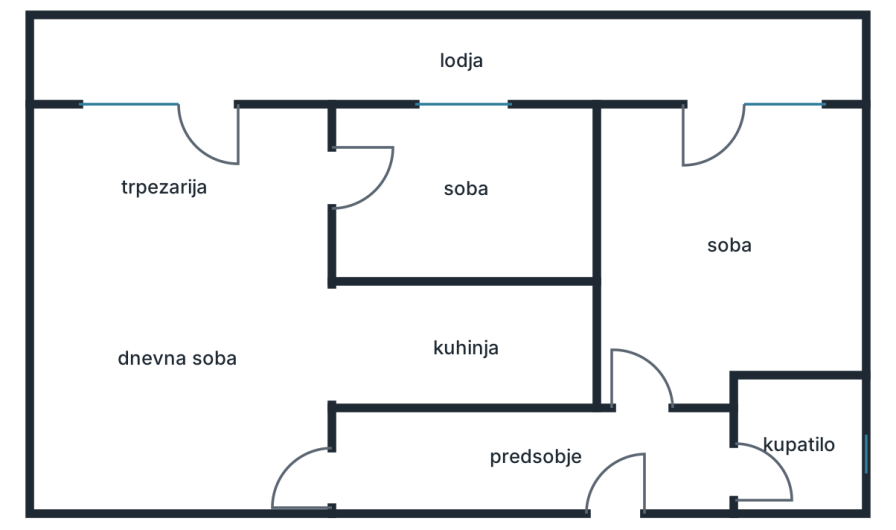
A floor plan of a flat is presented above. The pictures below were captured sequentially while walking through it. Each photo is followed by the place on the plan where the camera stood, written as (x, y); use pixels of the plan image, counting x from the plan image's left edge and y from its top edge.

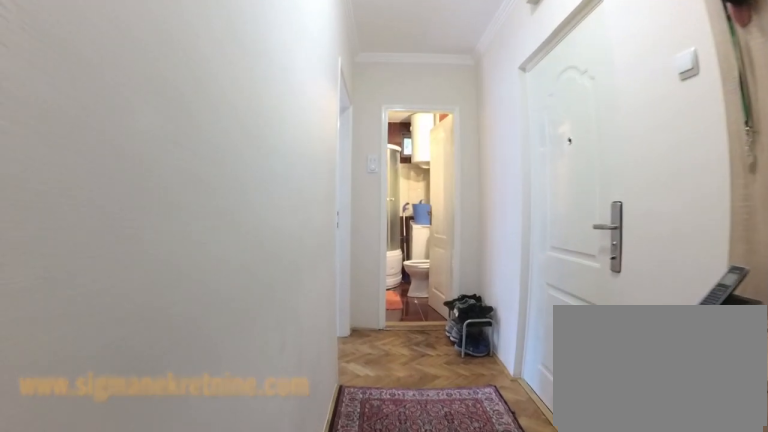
(434, 455)
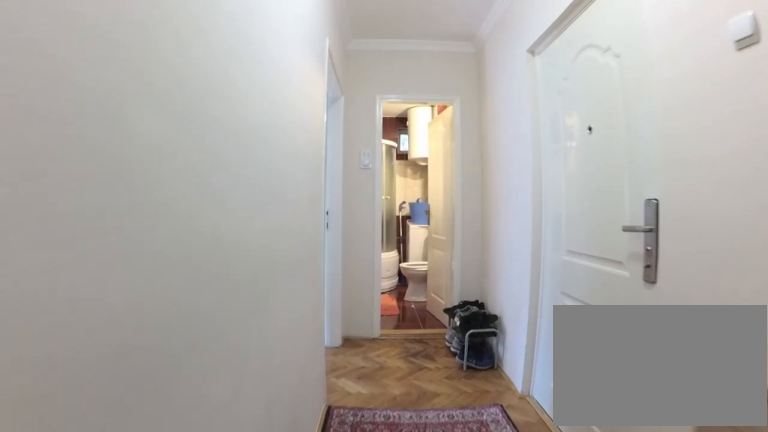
(467, 455)
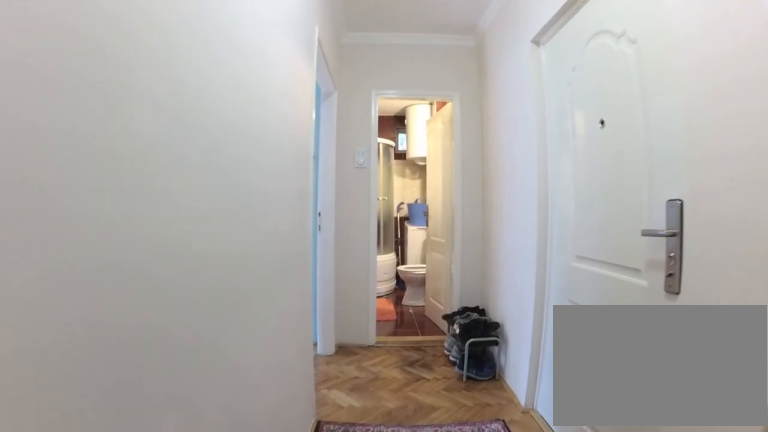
(483, 455)
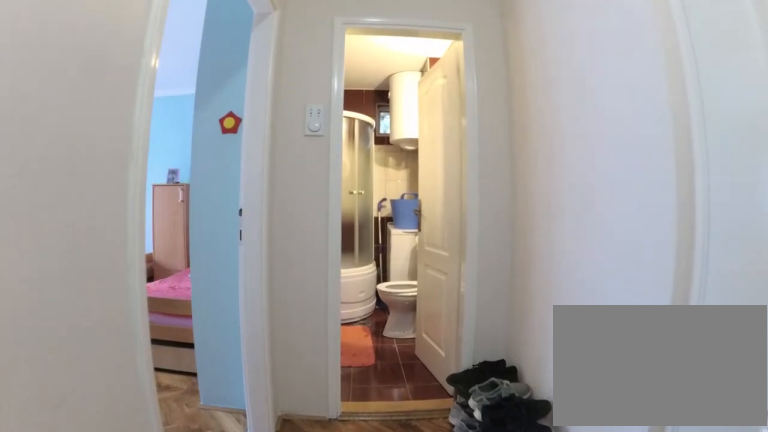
(577, 458)
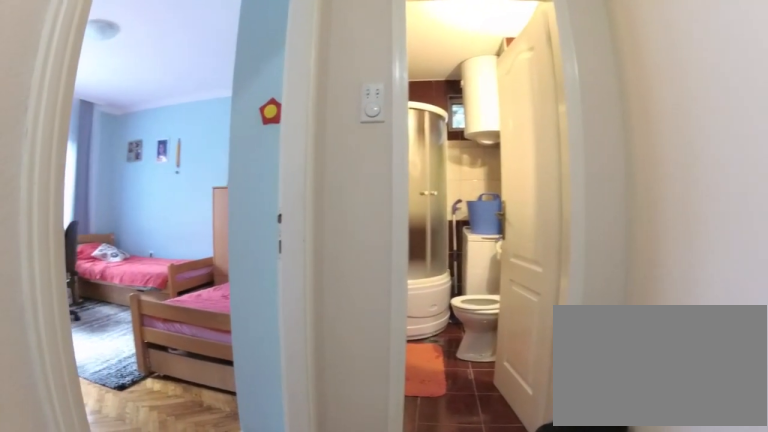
(601, 459)
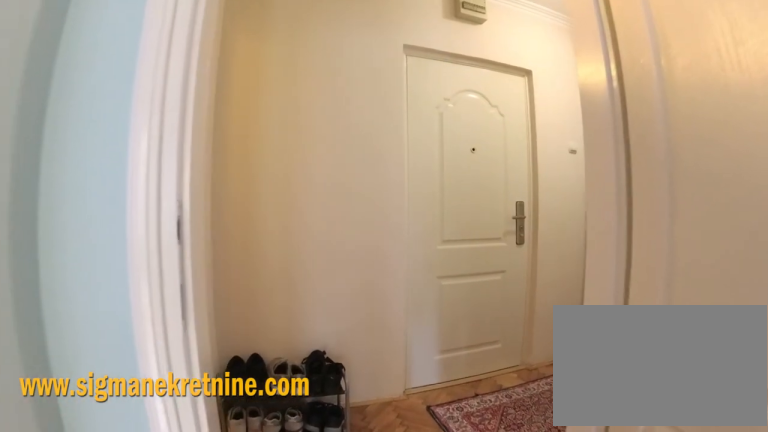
(647, 356)
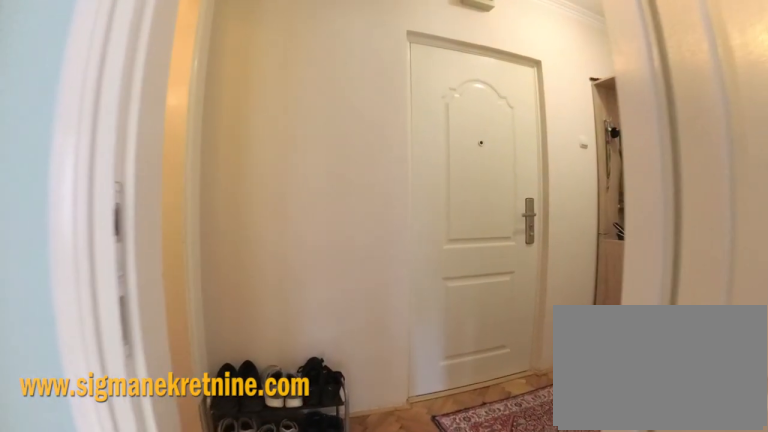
(647, 363)
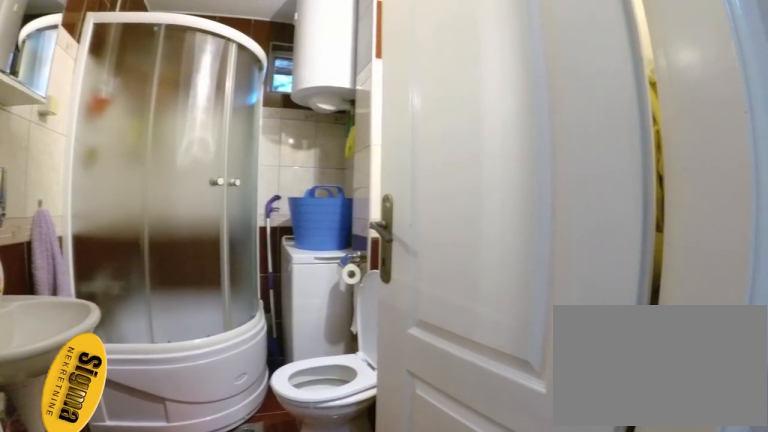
(659, 452)
